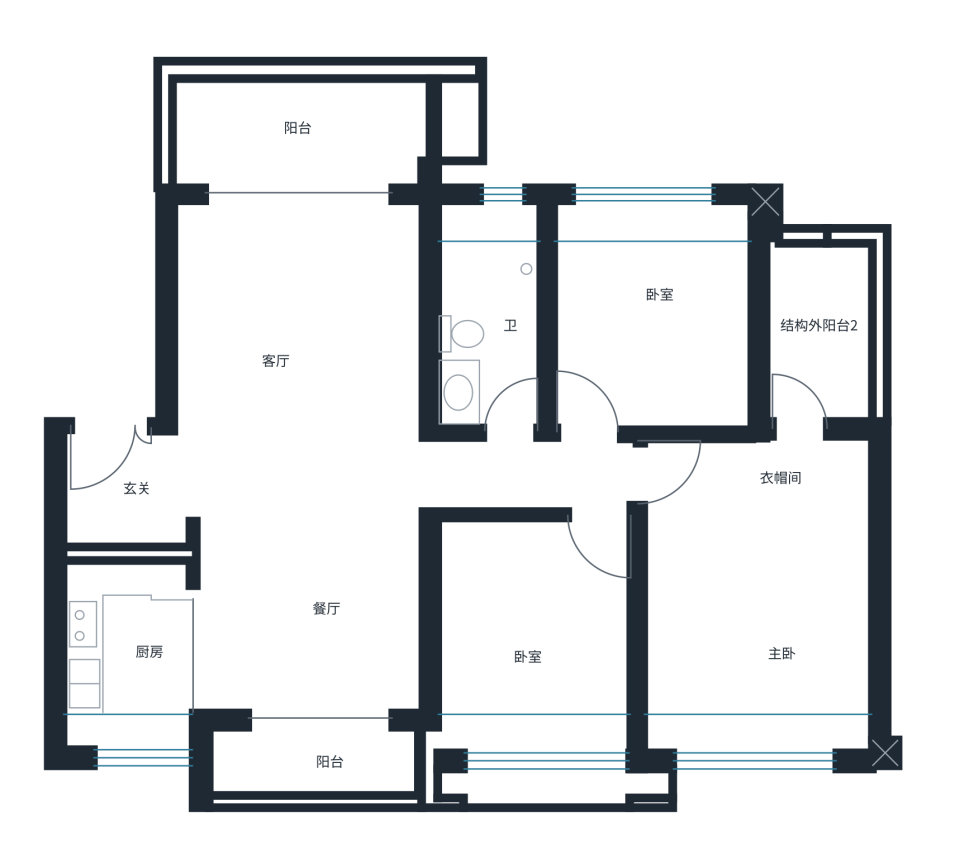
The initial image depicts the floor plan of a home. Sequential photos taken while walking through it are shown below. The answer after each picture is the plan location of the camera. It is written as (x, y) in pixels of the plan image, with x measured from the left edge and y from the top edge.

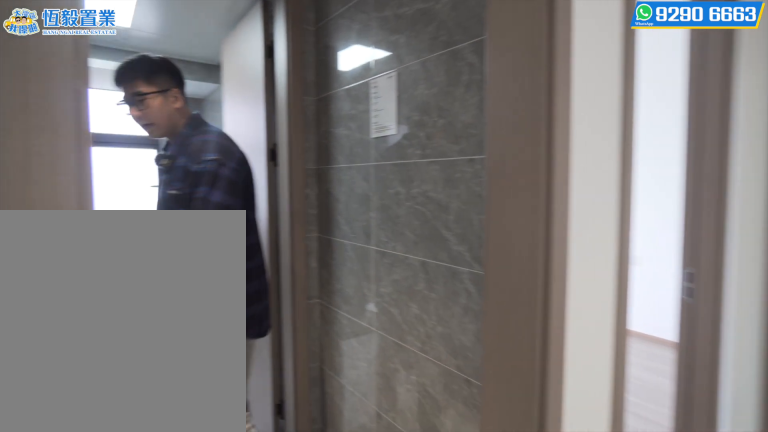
(509, 395)
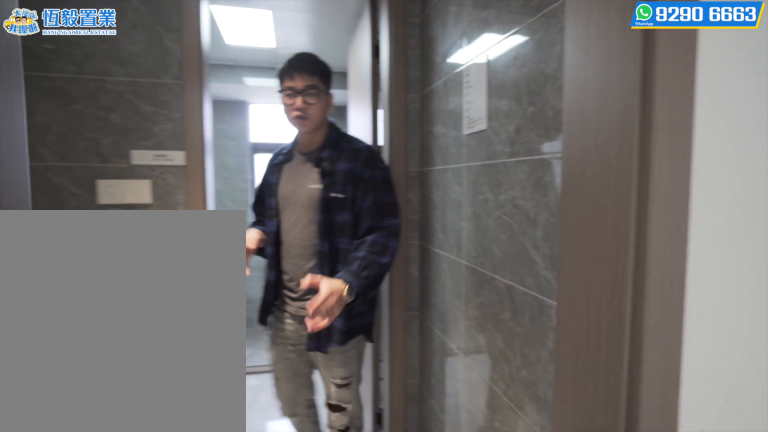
(507, 380)
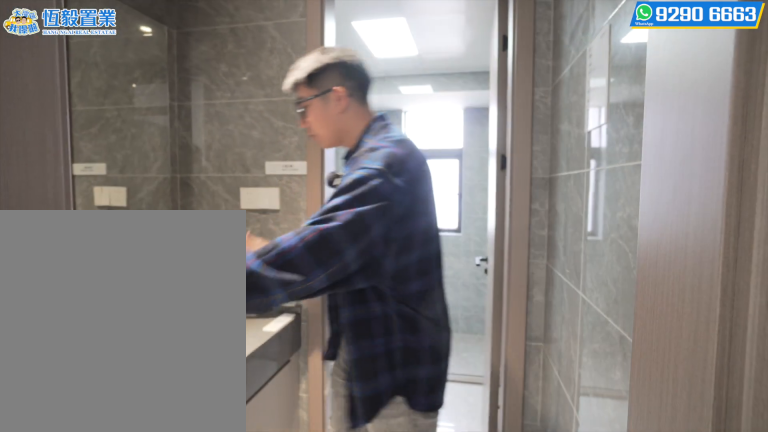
(506, 379)
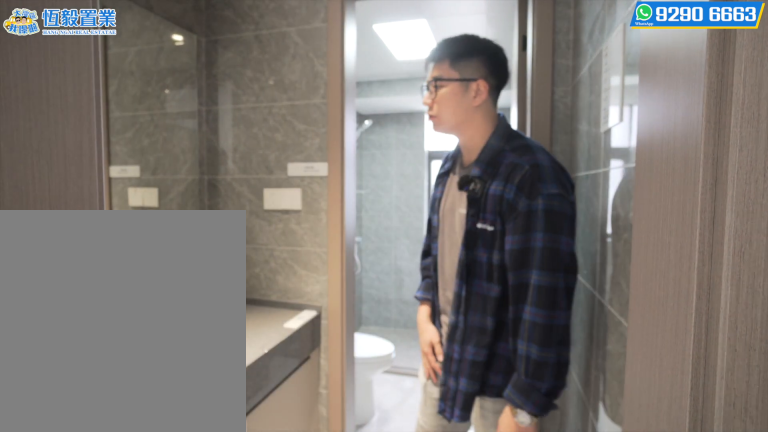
(506, 379)
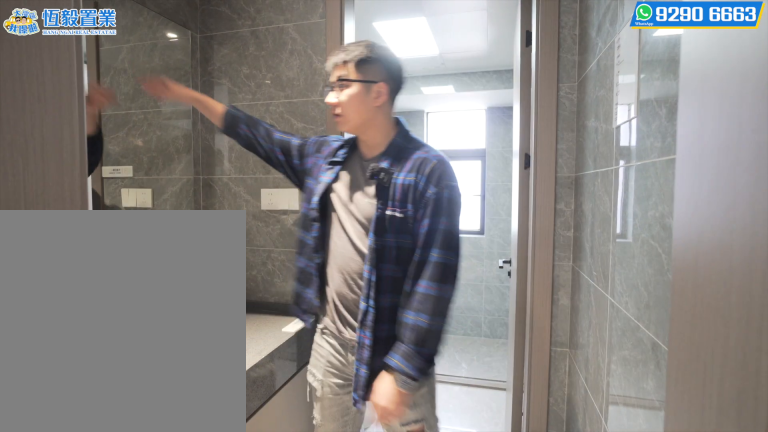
(507, 380)
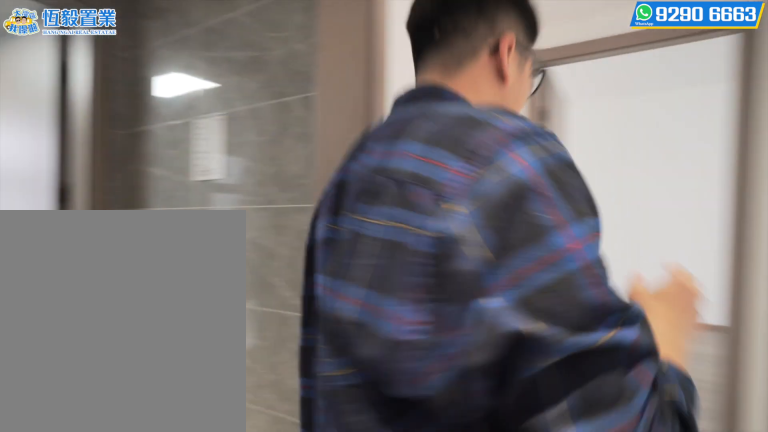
(514, 466)
